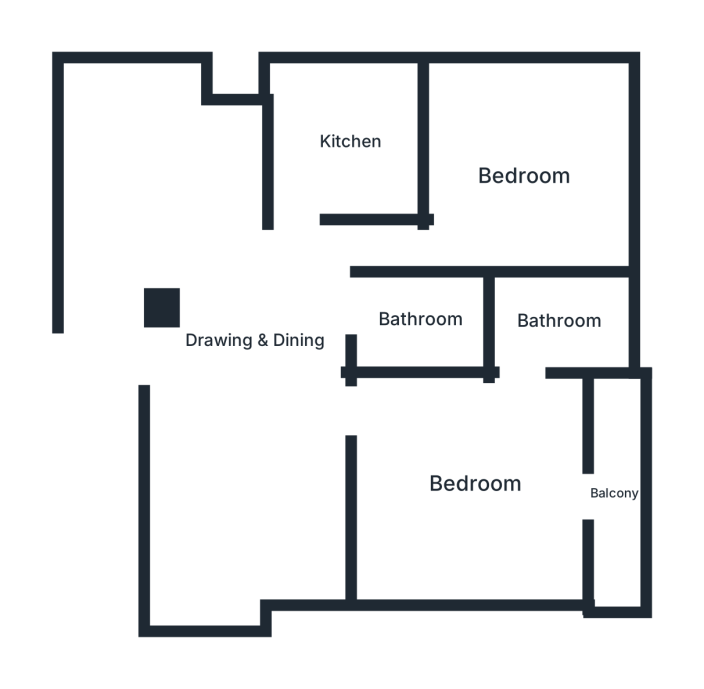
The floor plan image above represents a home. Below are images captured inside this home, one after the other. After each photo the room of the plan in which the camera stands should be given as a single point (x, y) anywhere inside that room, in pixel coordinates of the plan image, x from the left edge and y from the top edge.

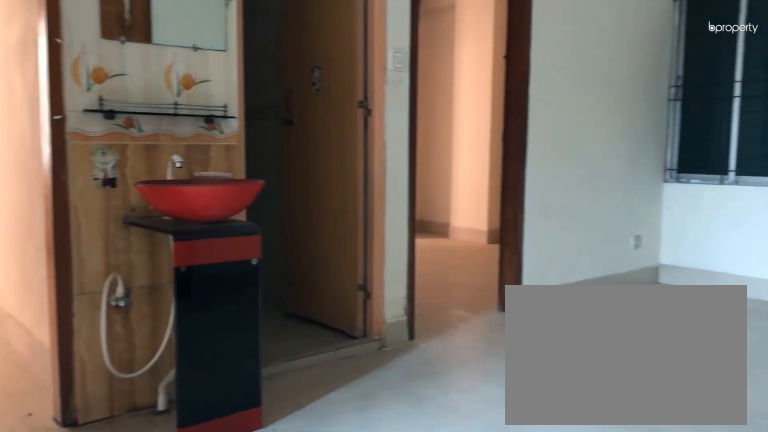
(253, 335)
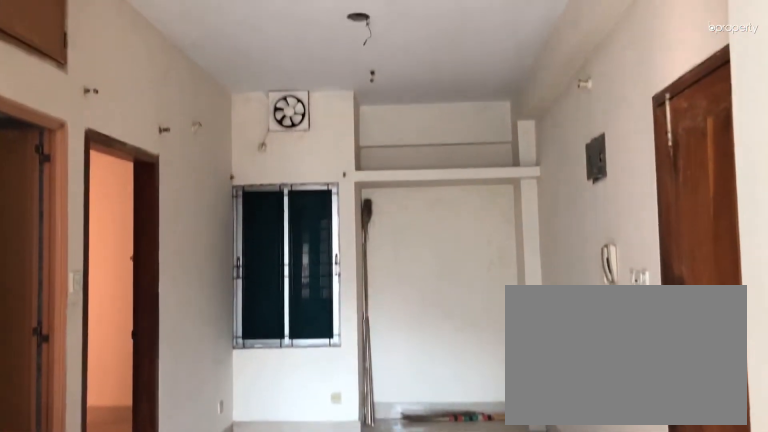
(253, 335)
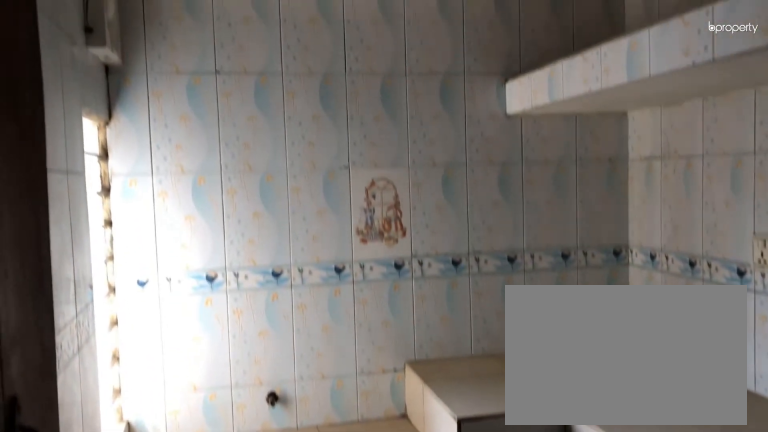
(349, 142)
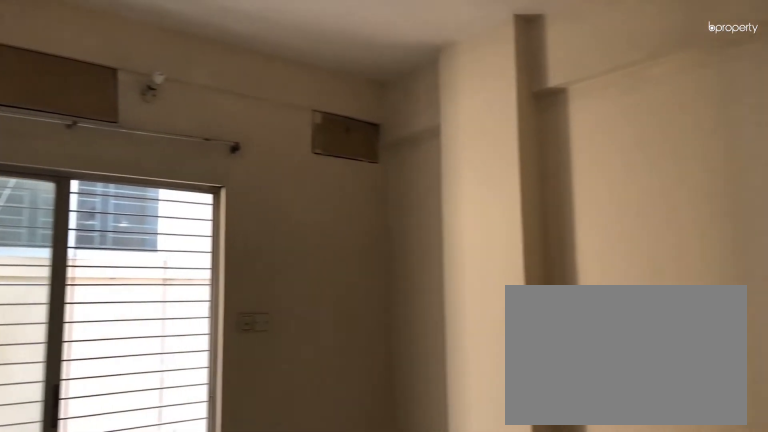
(472, 478)
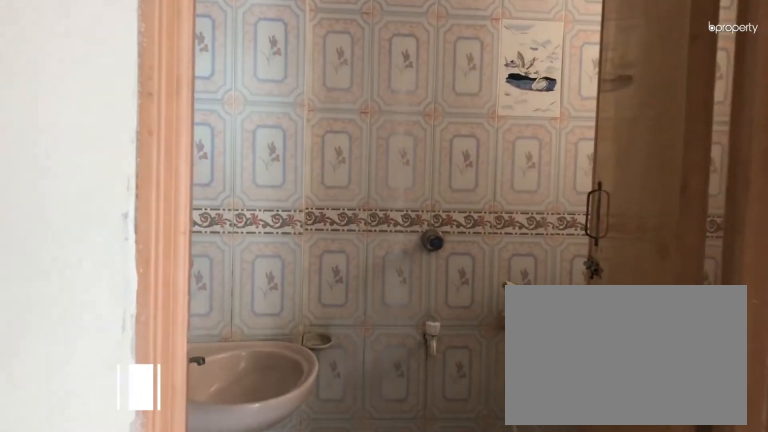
(561, 321)
